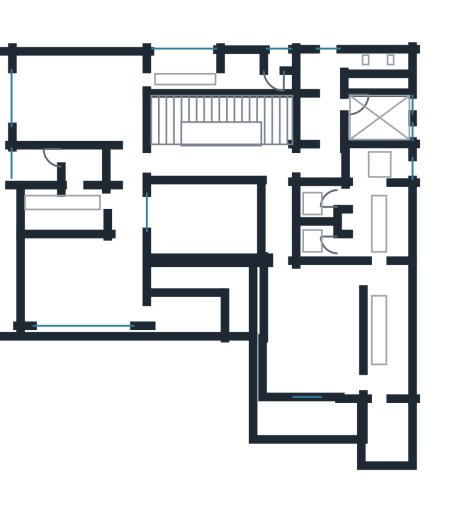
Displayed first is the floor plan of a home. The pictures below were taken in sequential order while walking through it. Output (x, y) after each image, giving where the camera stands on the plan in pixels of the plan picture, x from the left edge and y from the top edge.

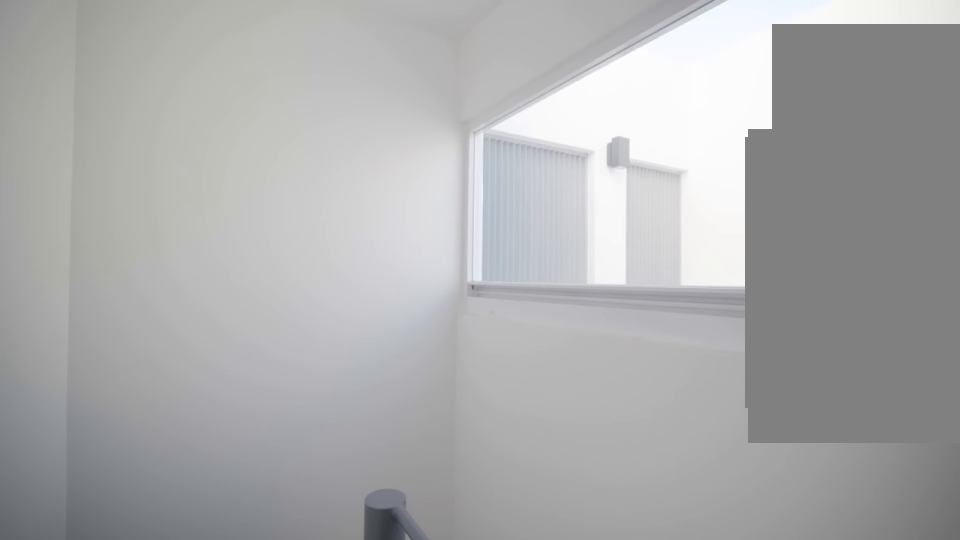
(357, 63)
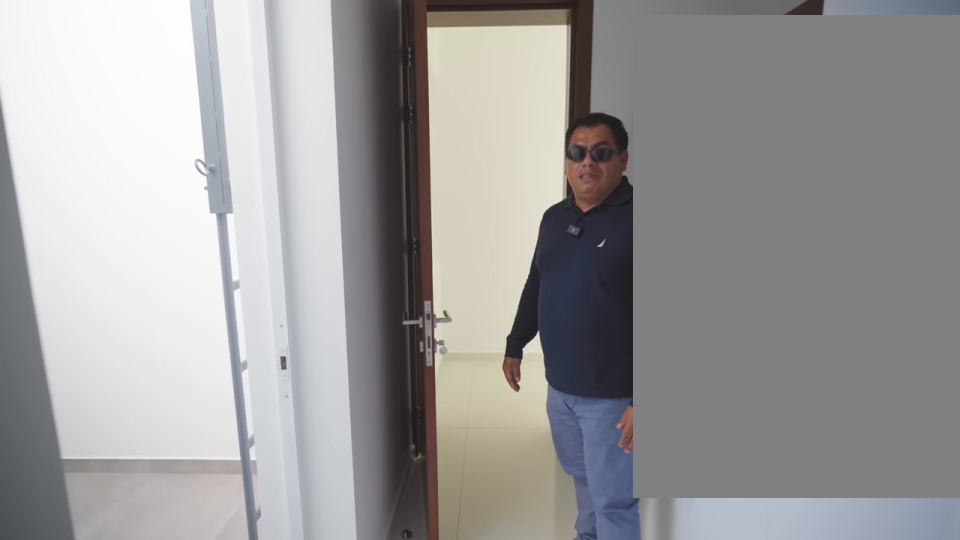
(326, 89)
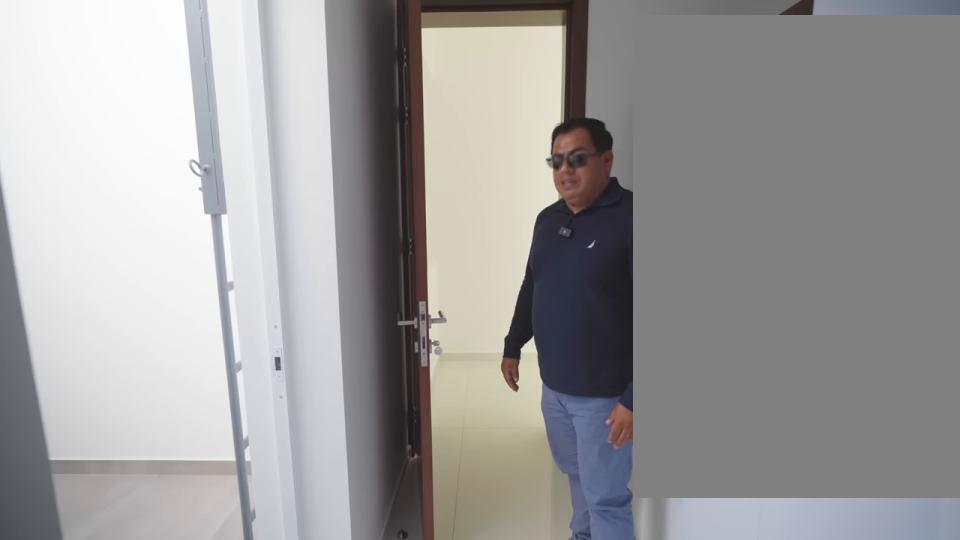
(326, 96)
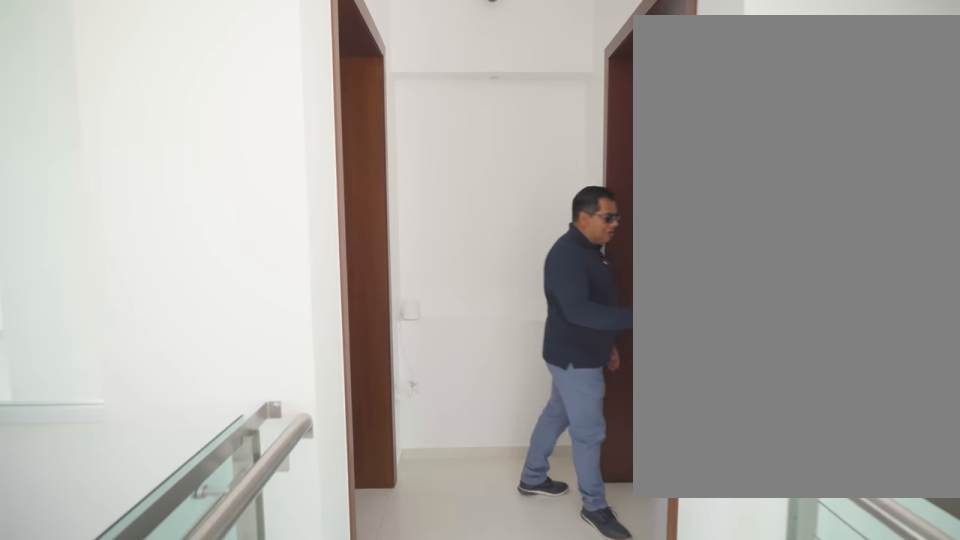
(130, 163)
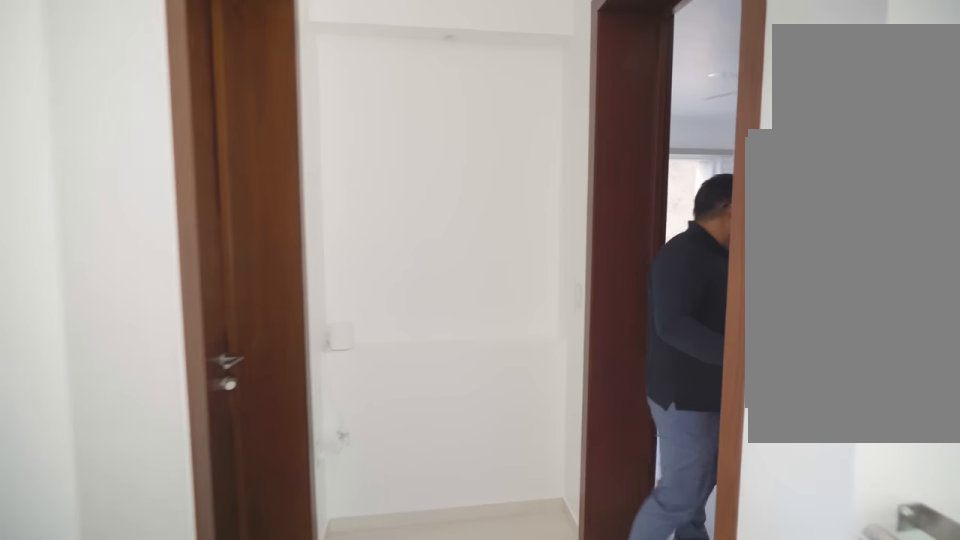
(130, 147)
